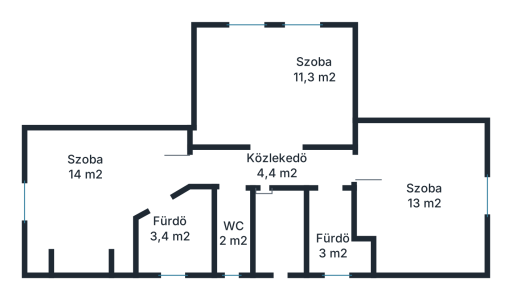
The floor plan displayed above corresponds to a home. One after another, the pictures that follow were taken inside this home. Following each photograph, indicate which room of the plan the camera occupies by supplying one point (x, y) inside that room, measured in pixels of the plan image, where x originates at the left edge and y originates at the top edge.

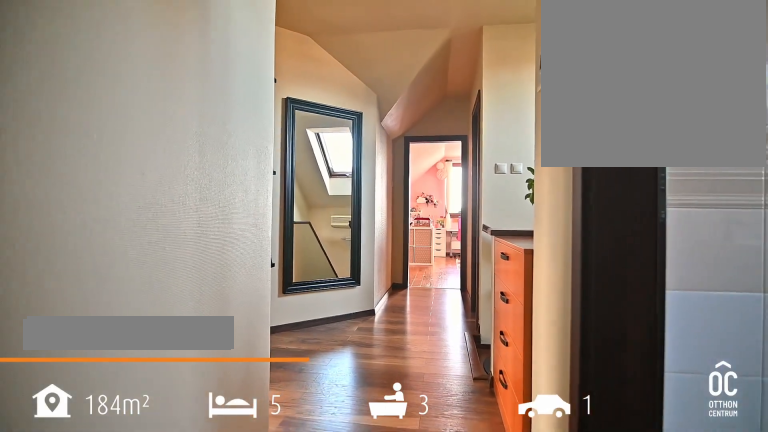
(274, 167)
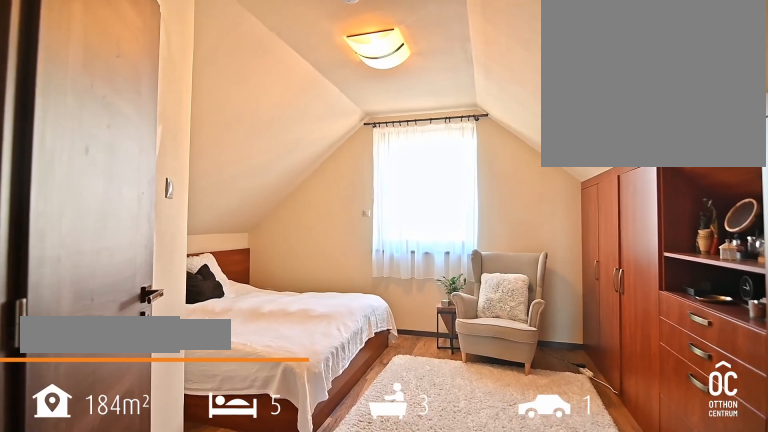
(86, 197)
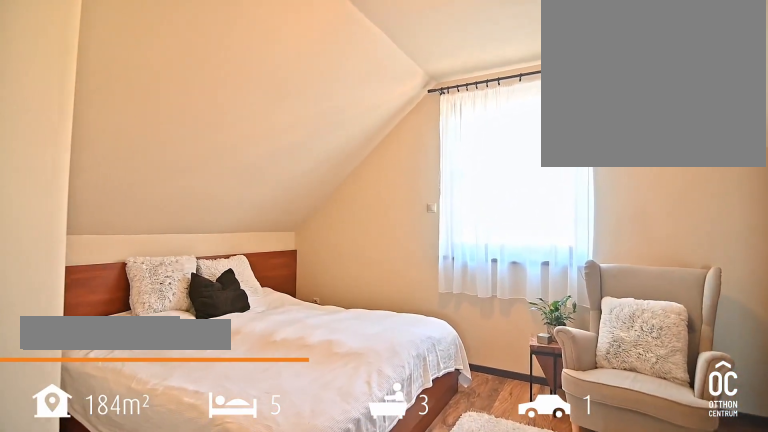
(86, 197)
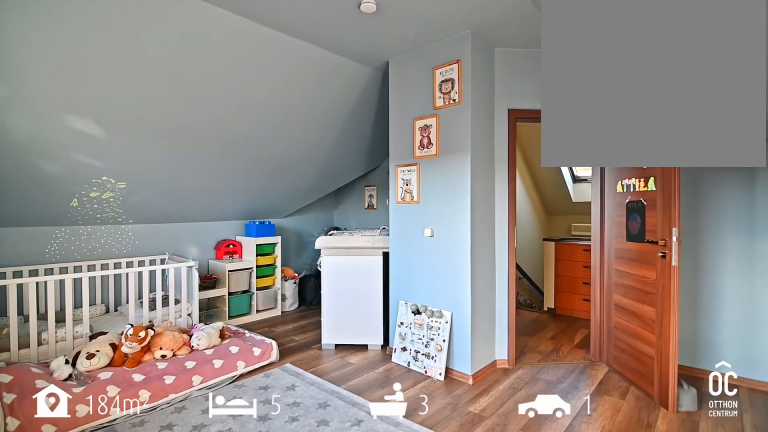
(275, 84)
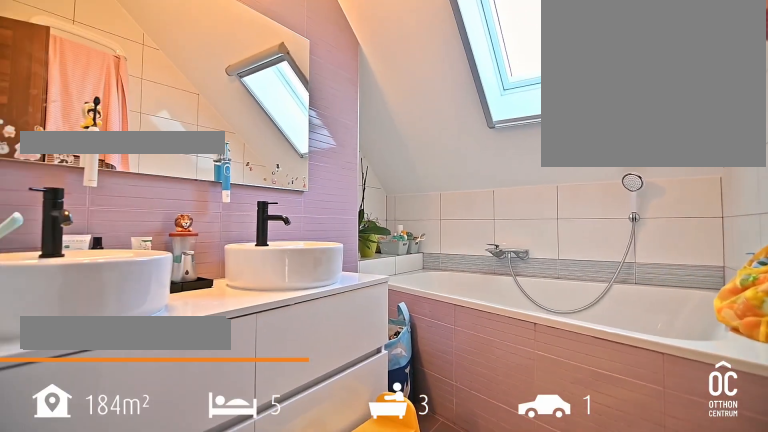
(332, 236)
